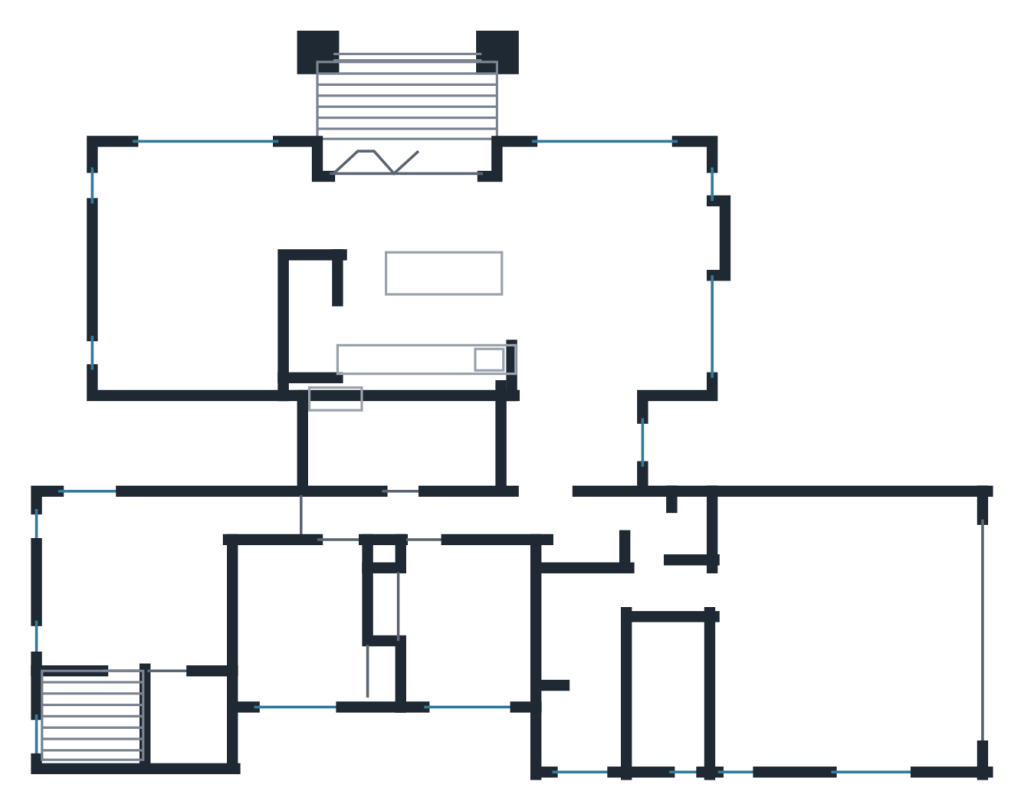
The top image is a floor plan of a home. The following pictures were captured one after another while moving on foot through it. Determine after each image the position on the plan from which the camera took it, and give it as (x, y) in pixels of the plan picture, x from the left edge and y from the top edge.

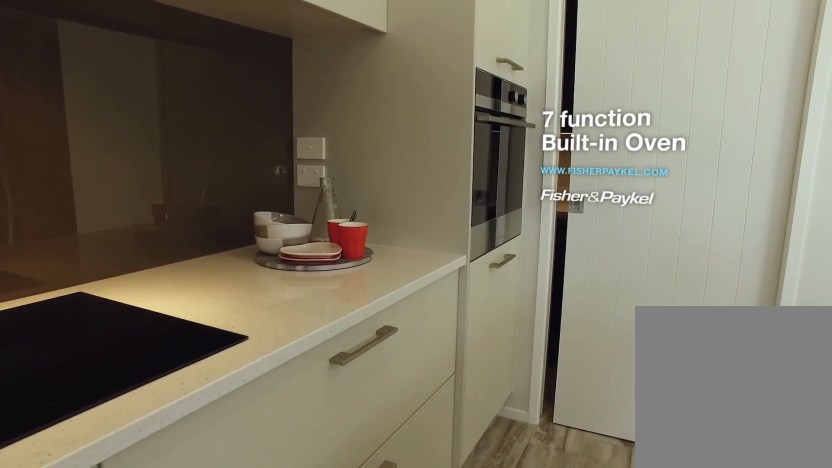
(312, 340)
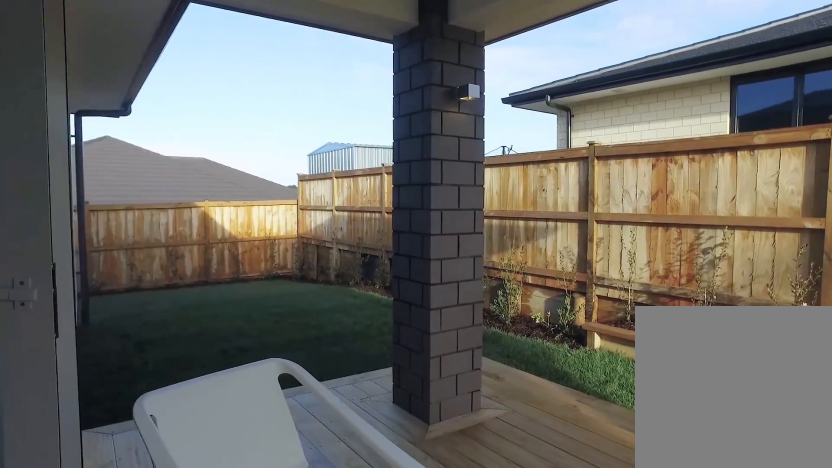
(369, 92)
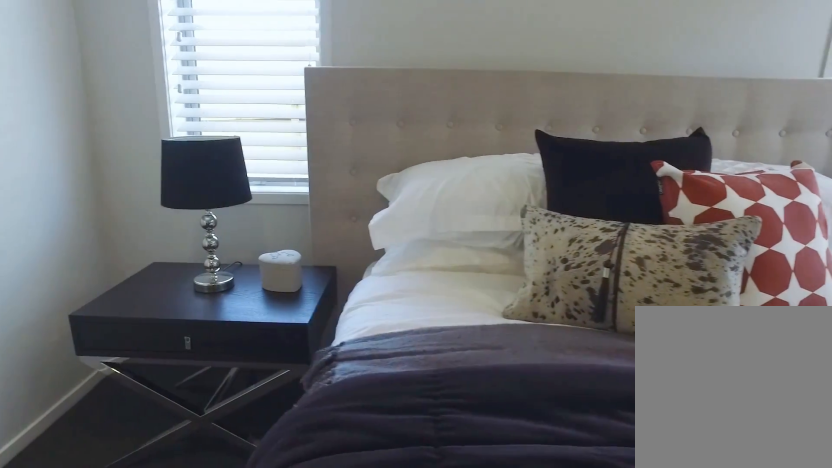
(99, 619)
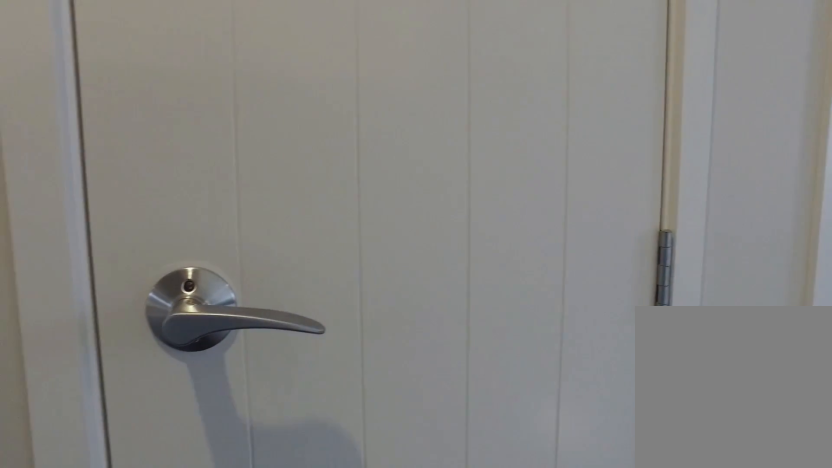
(381, 550)
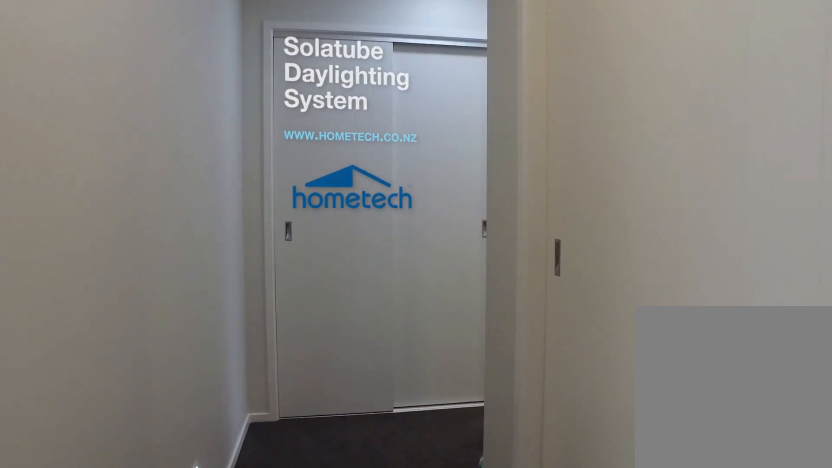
(645, 524)
